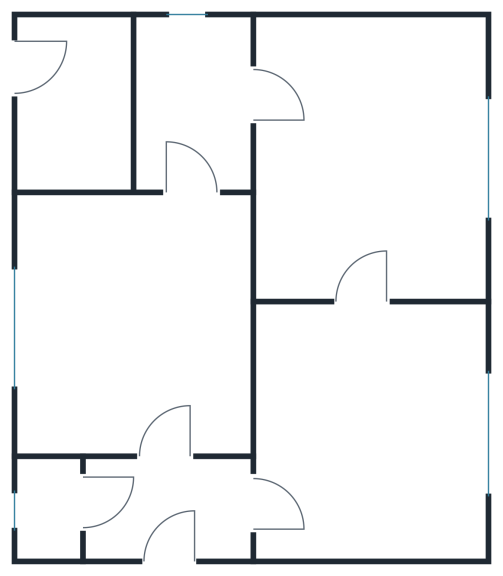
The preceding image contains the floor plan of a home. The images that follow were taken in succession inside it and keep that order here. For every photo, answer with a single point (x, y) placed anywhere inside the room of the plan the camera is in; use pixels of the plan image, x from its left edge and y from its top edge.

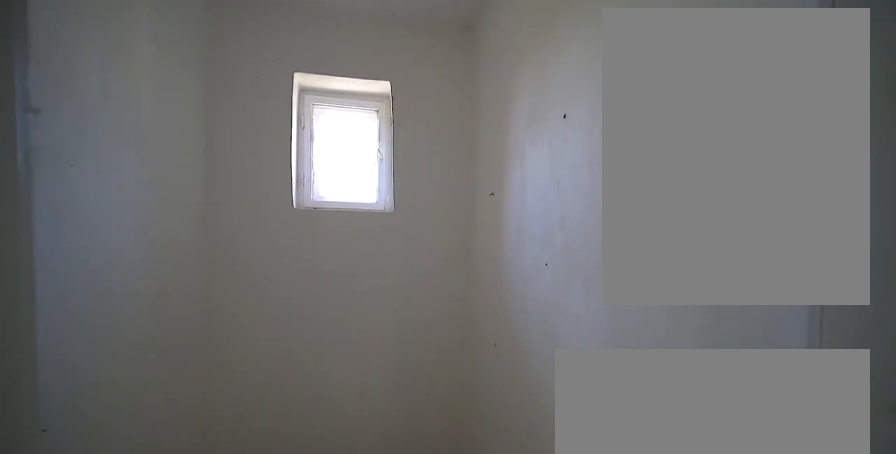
(51, 514)
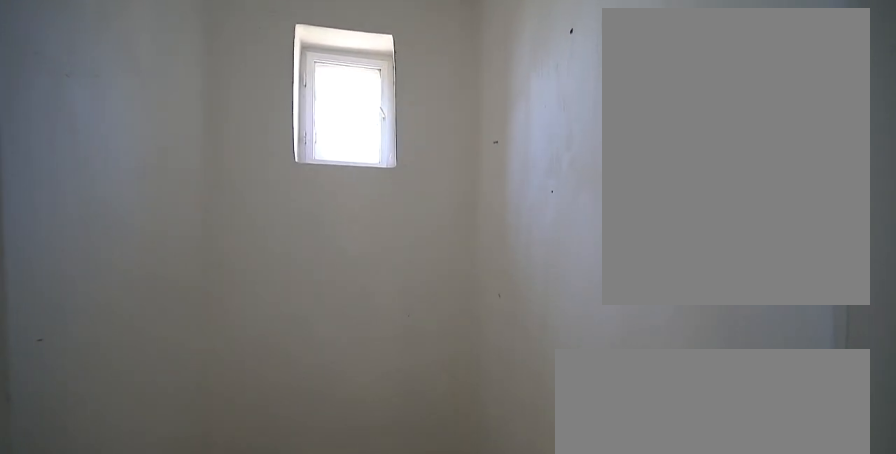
(51, 514)
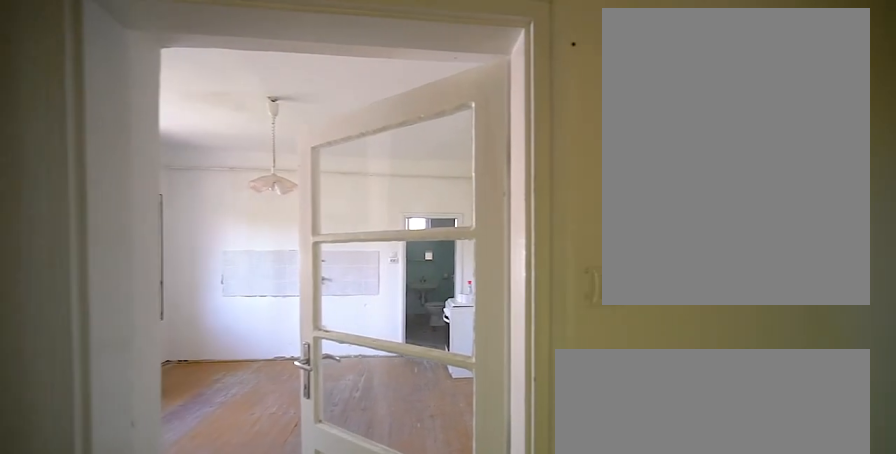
(174, 497)
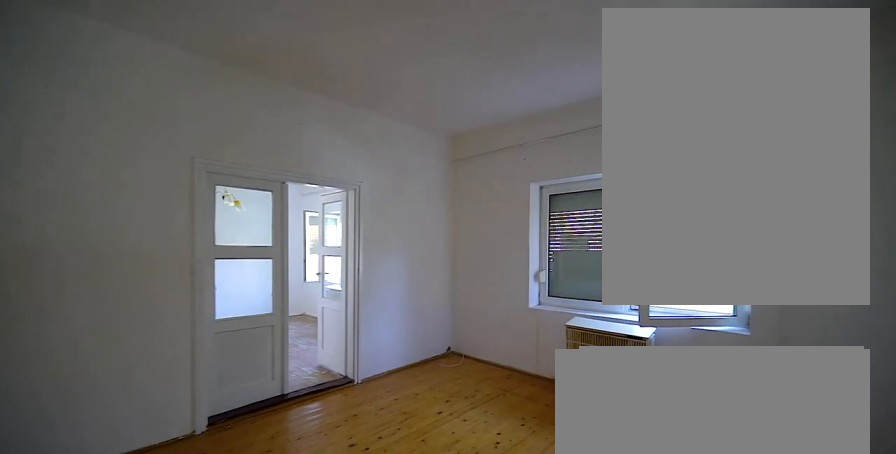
(374, 434)
